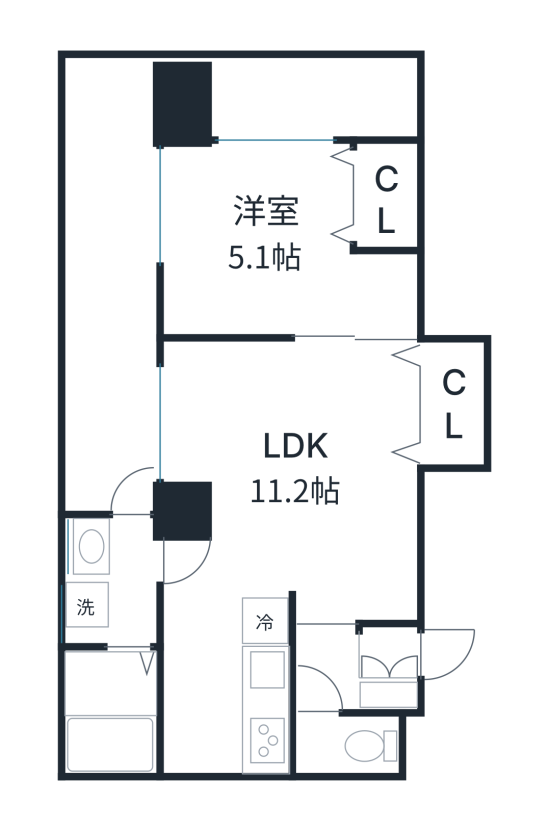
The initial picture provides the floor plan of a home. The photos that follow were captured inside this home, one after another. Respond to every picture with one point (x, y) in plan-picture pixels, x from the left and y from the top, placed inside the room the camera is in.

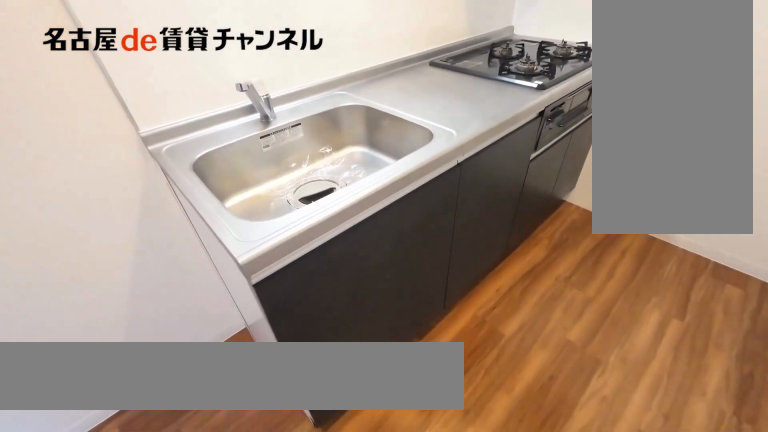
(268, 681)
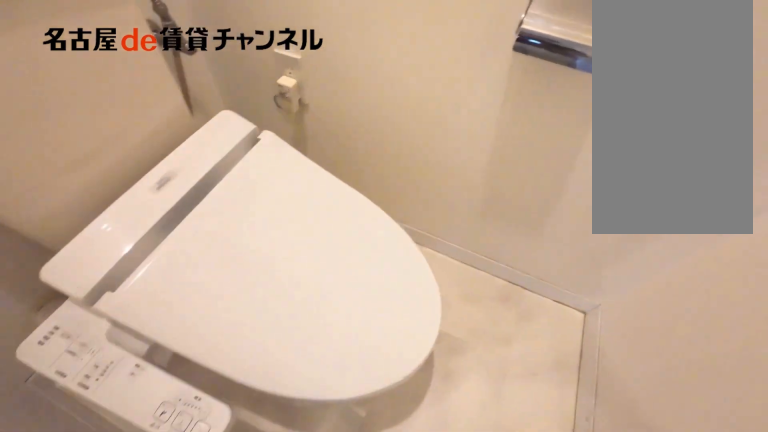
(350, 741)
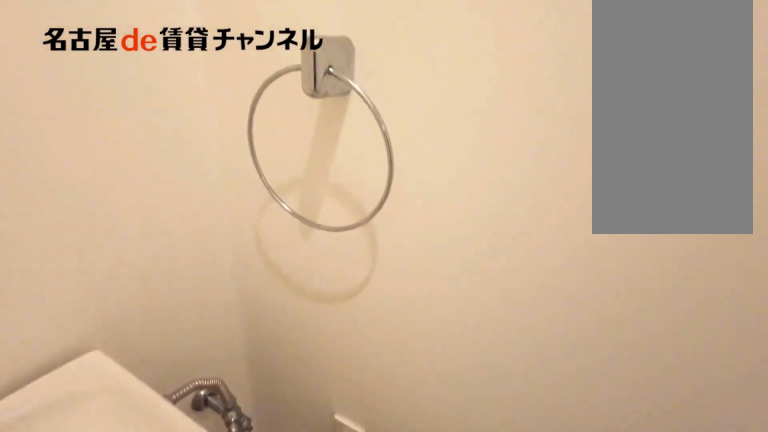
(350, 741)
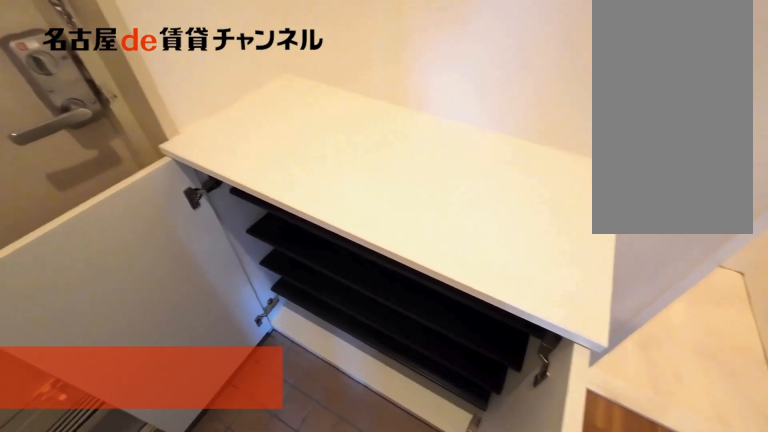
(392, 697)
